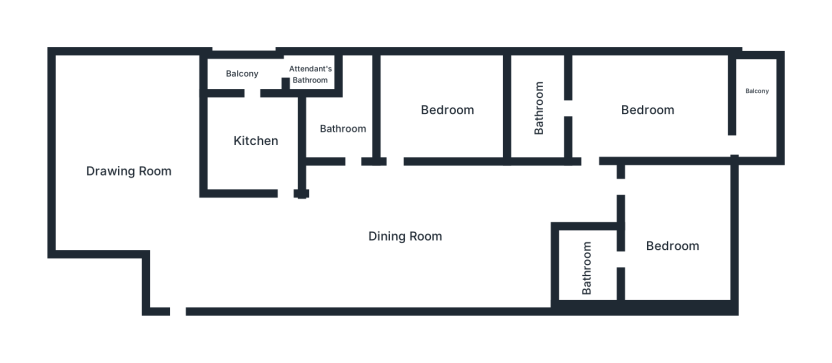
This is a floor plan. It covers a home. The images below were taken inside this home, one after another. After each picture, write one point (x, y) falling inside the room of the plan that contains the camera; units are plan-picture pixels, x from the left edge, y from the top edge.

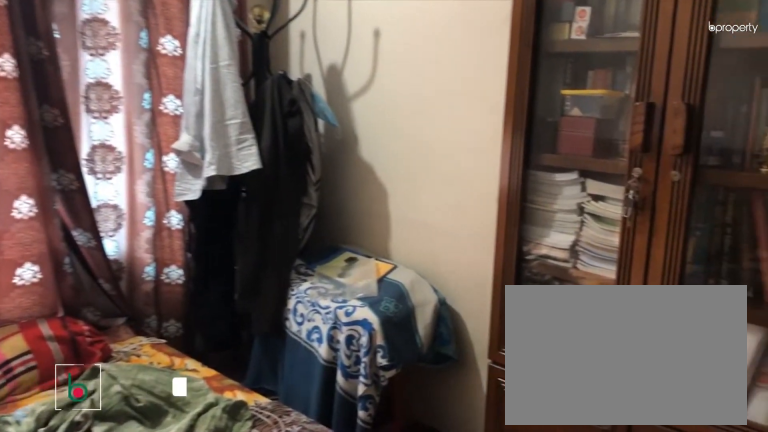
(669, 241)
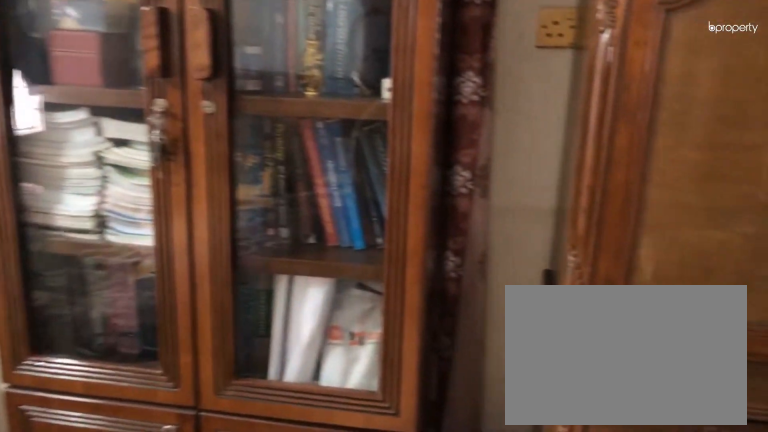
(669, 241)
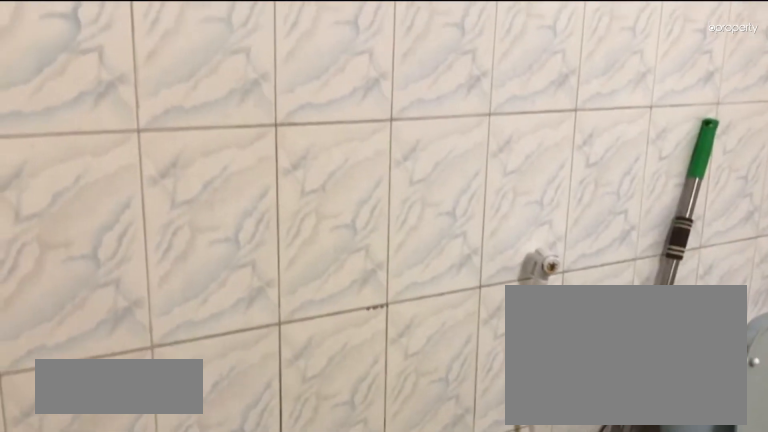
(589, 262)
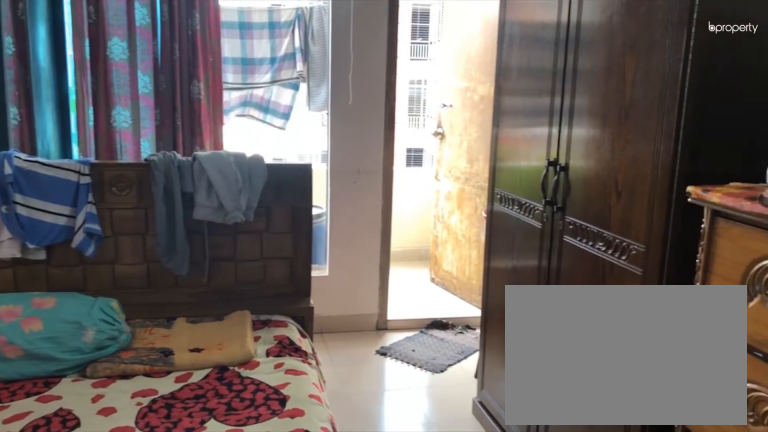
(647, 111)
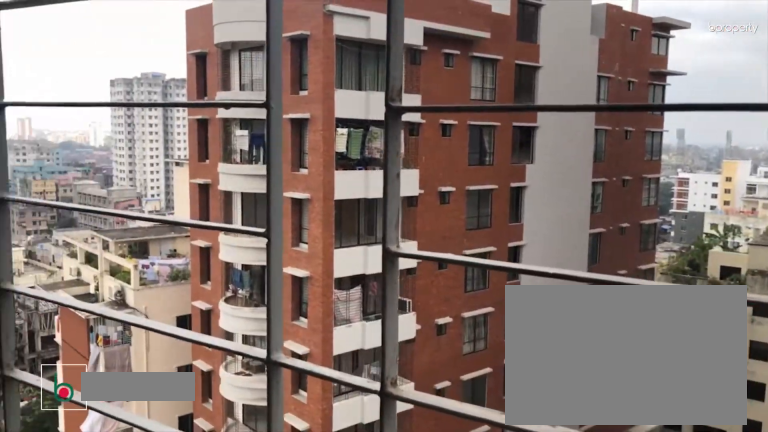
(756, 93)
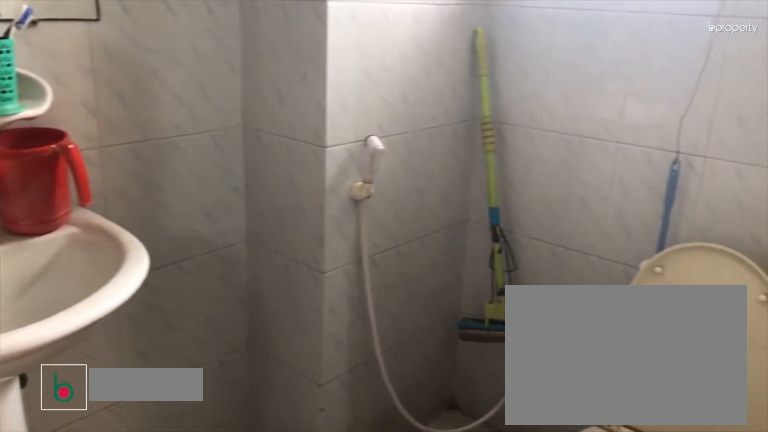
(538, 102)
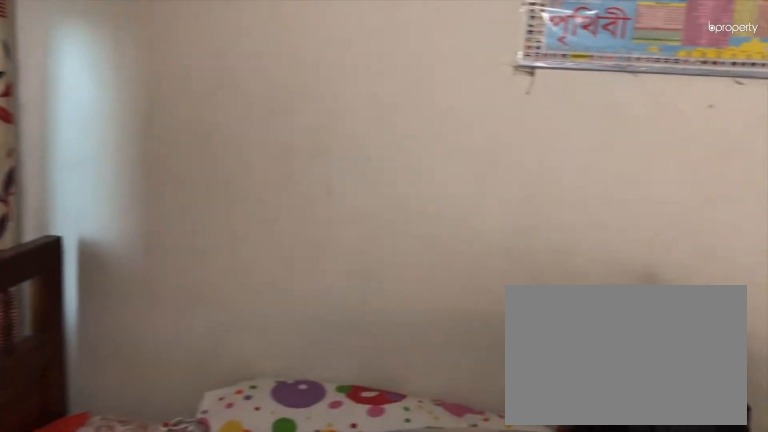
(449, 110)
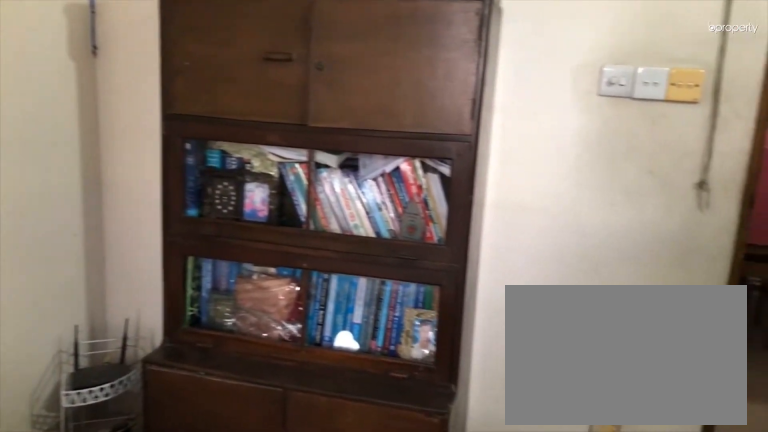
(449, 110)
